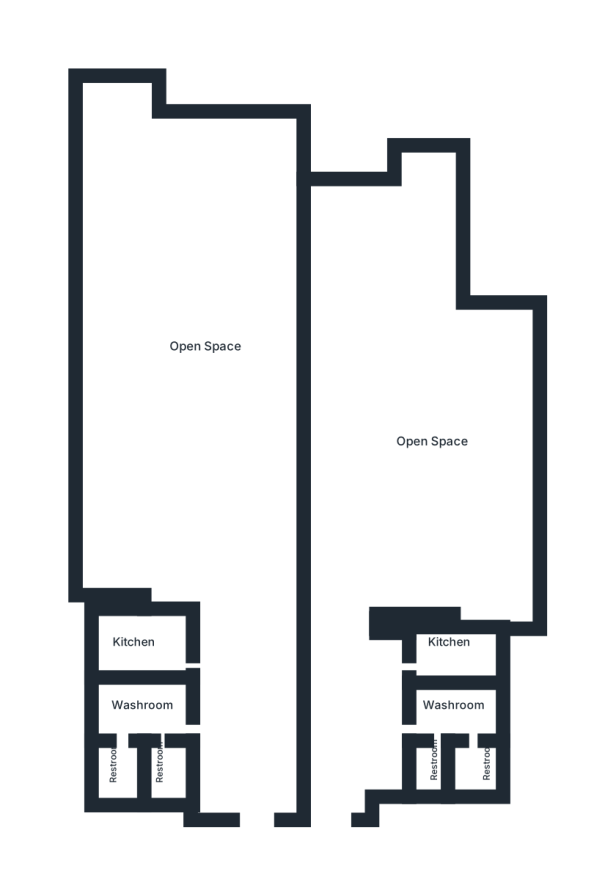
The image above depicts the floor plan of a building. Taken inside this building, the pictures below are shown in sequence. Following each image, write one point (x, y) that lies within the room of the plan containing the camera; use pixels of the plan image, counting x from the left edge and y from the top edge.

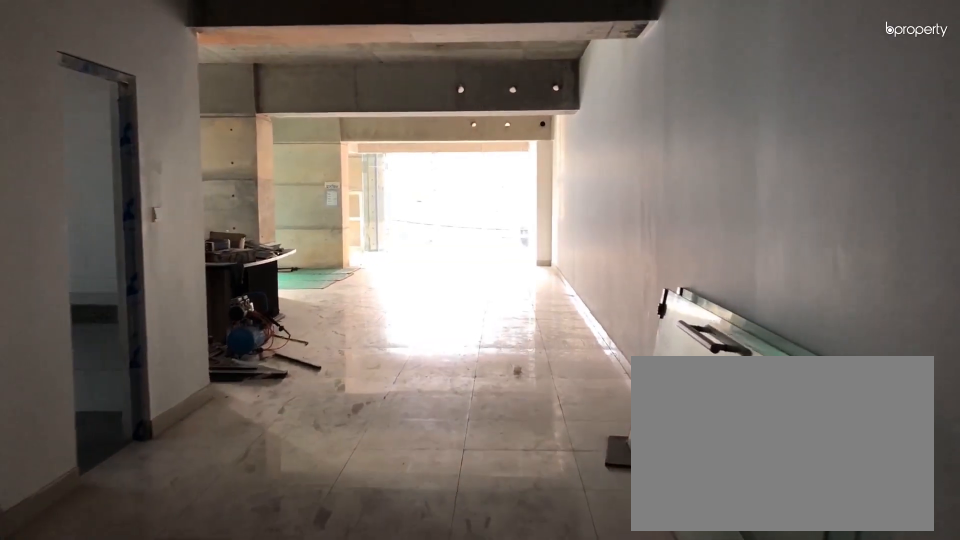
(256, 751)
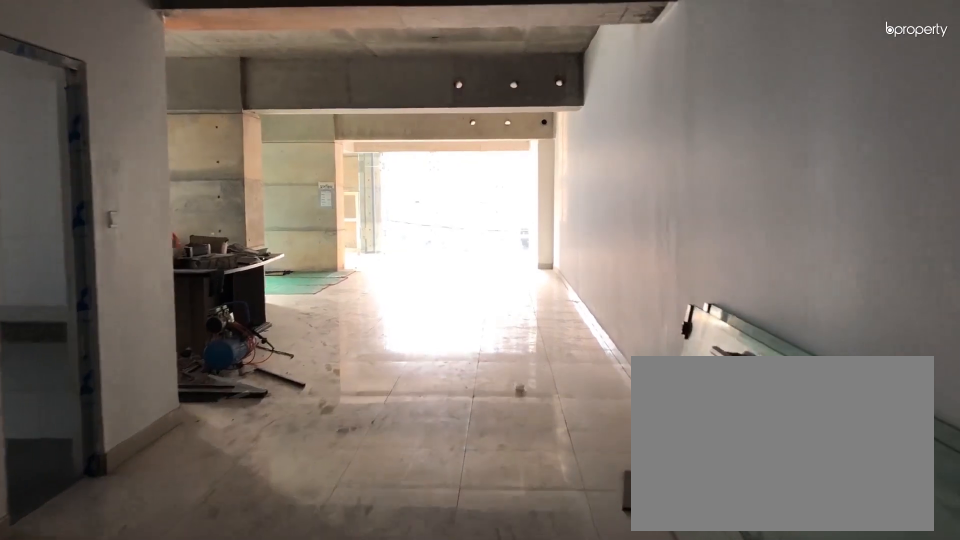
(256, 751)
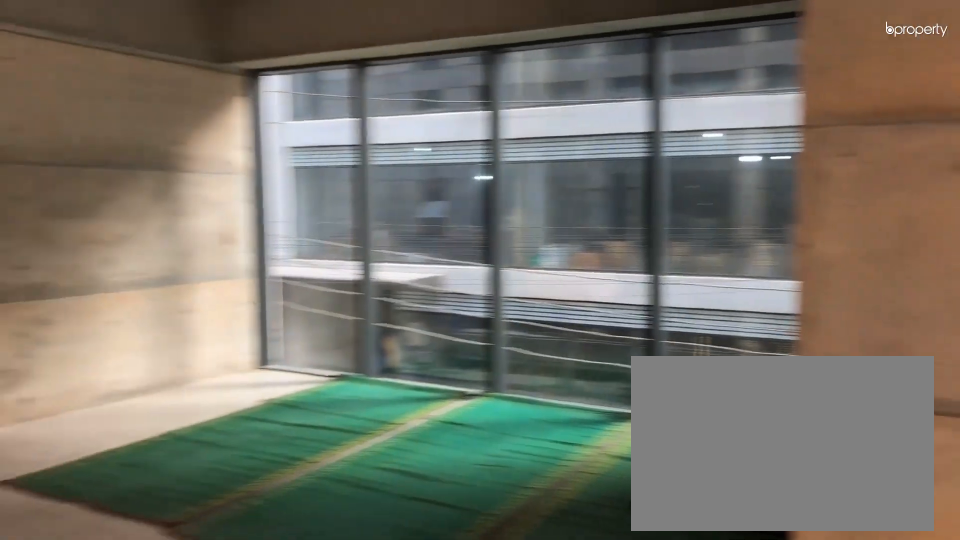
(203, 312)
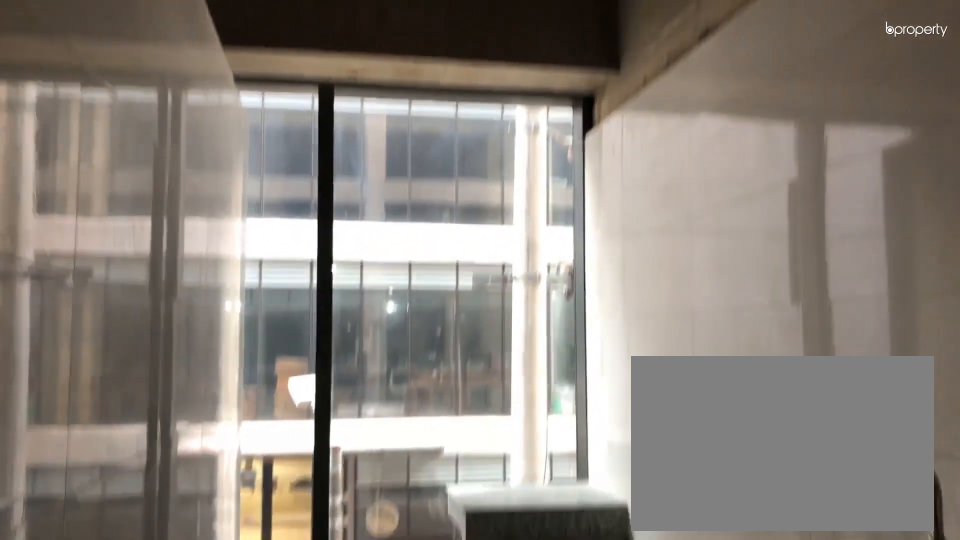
(144, 637)
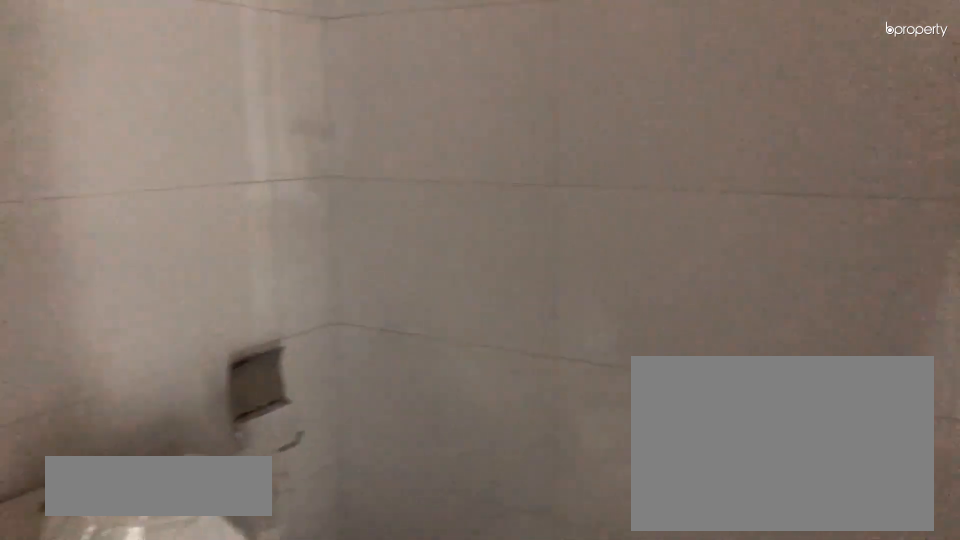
(164, 760)
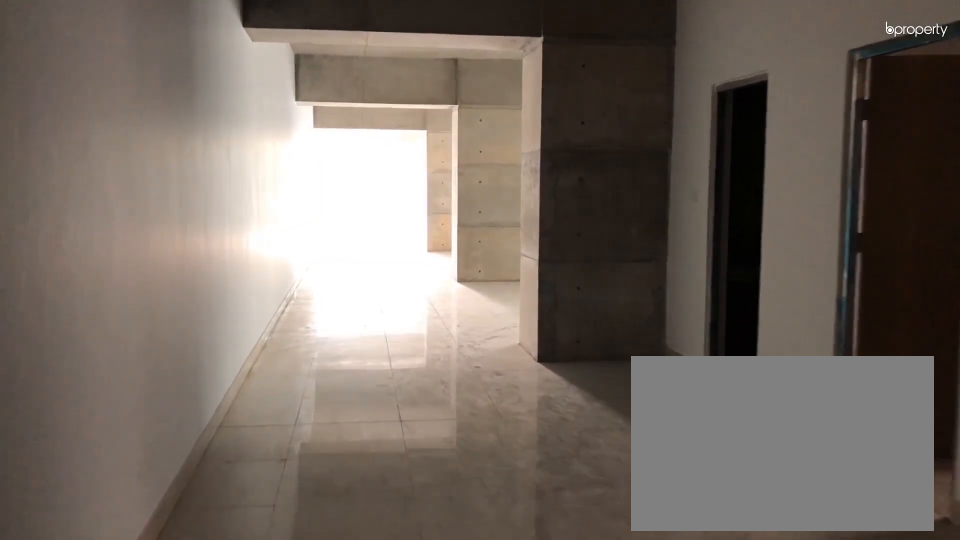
(345, 762)
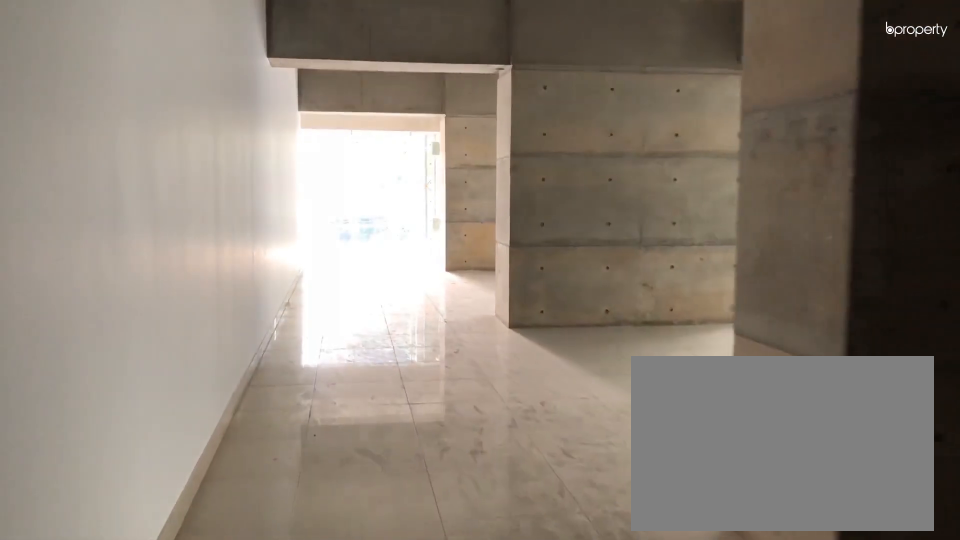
(357, 504)
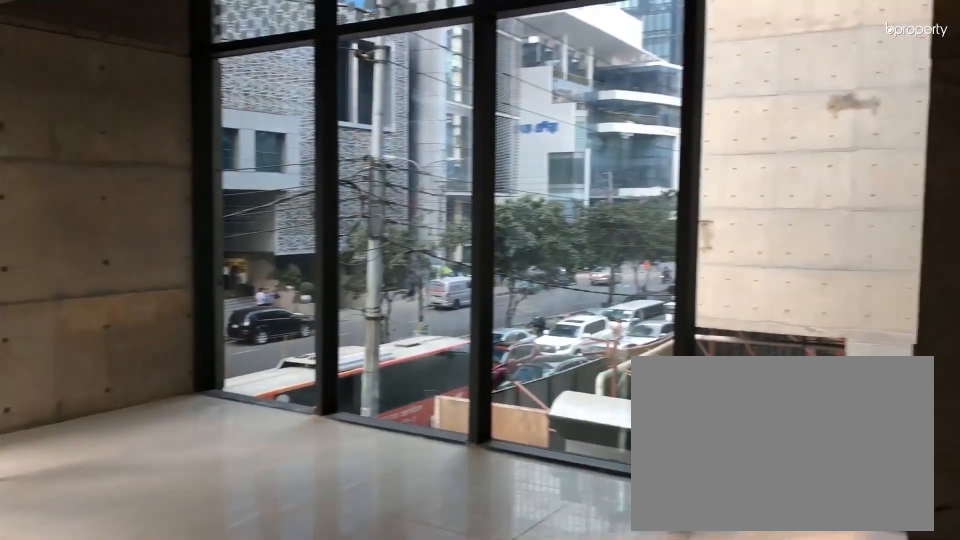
(344, 366)
